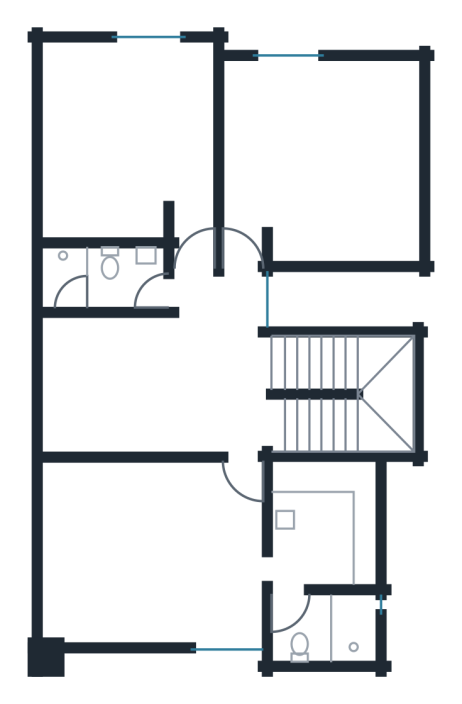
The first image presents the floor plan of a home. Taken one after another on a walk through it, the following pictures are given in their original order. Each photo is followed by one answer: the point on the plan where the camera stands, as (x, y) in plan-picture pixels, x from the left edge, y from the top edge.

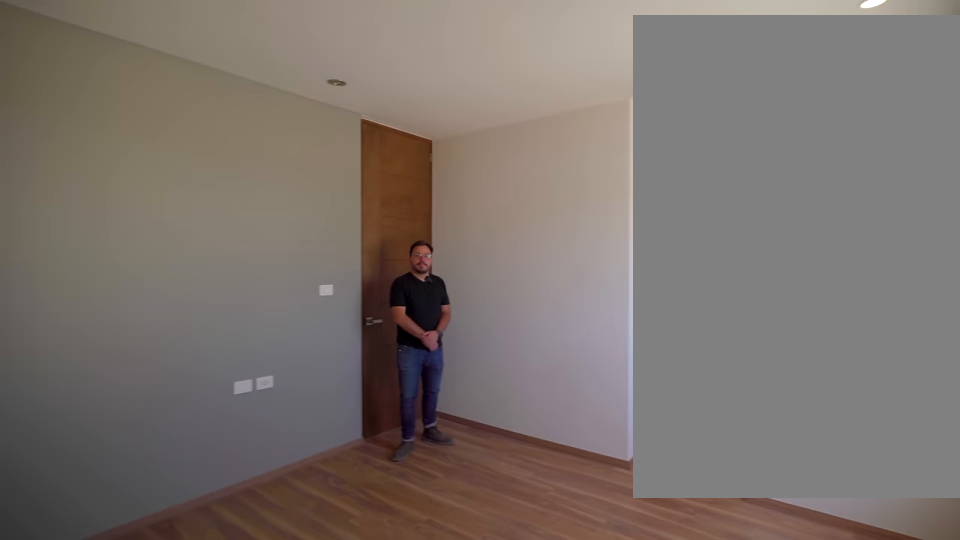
(63, 588)
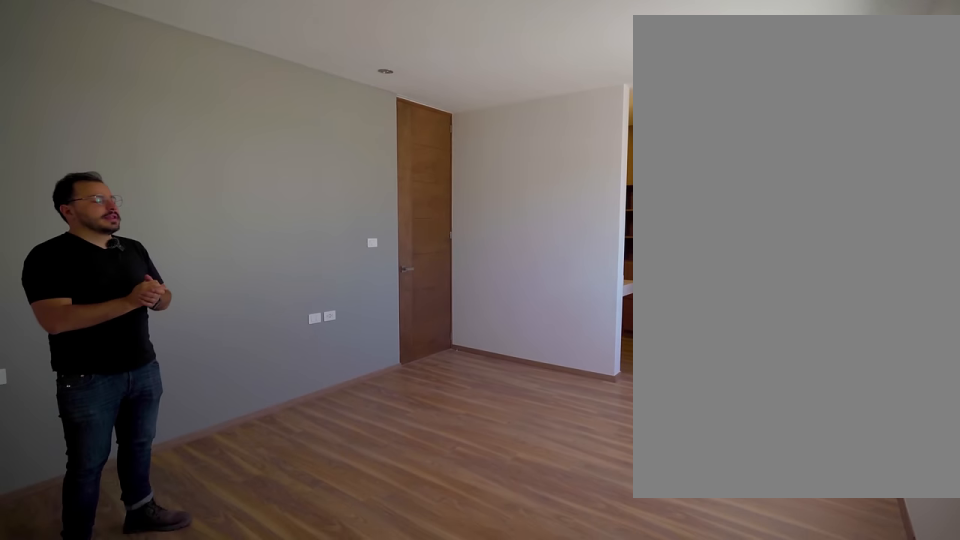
(66, 615)
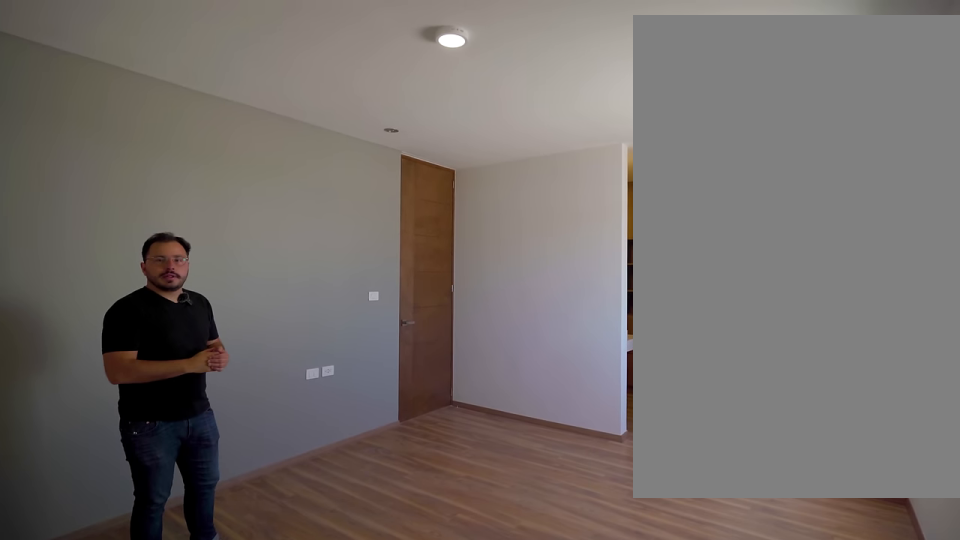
(66, 615)
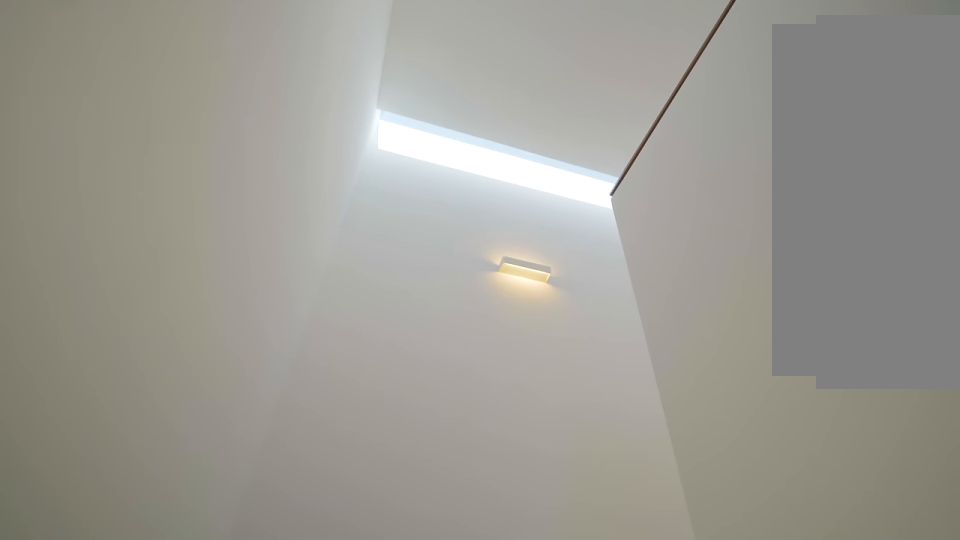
(338, 367)
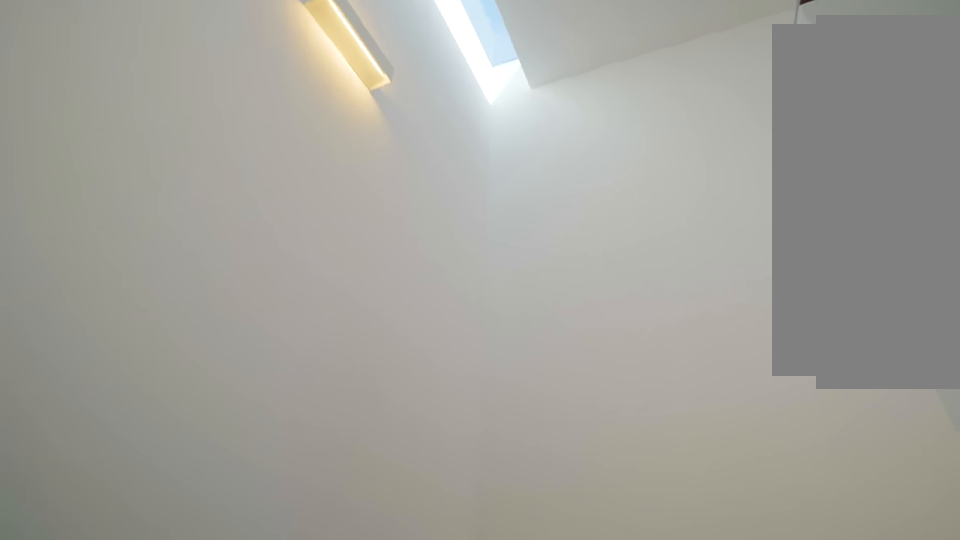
(345, 360)
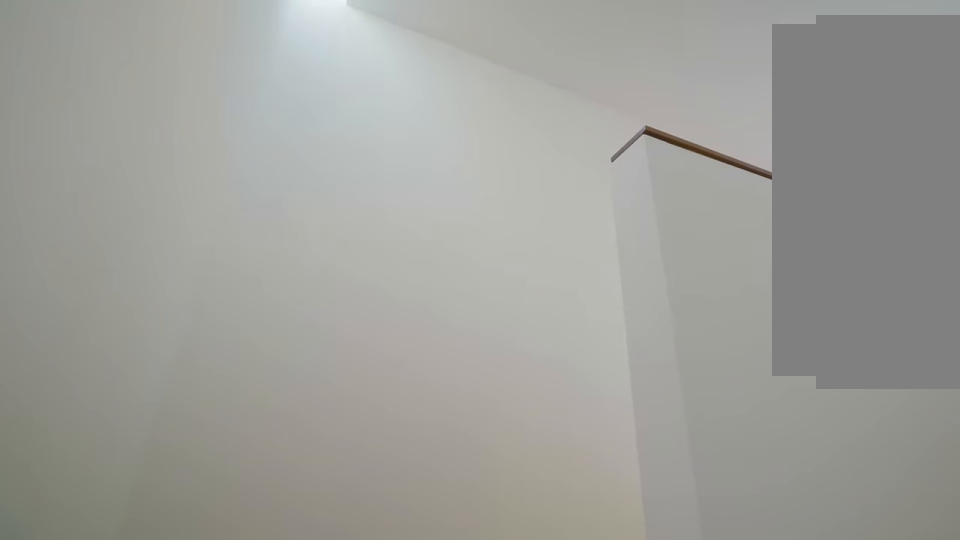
(376, 364)
